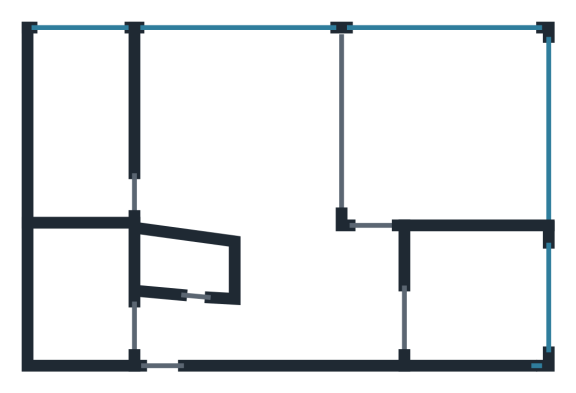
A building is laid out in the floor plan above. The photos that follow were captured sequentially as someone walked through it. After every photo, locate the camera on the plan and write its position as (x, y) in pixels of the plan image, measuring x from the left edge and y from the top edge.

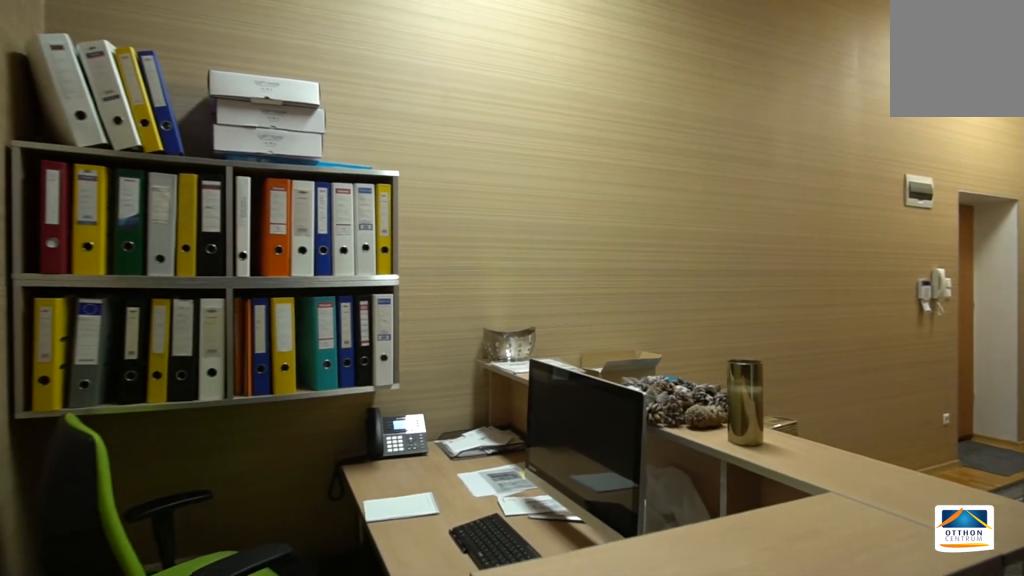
(325, 335)
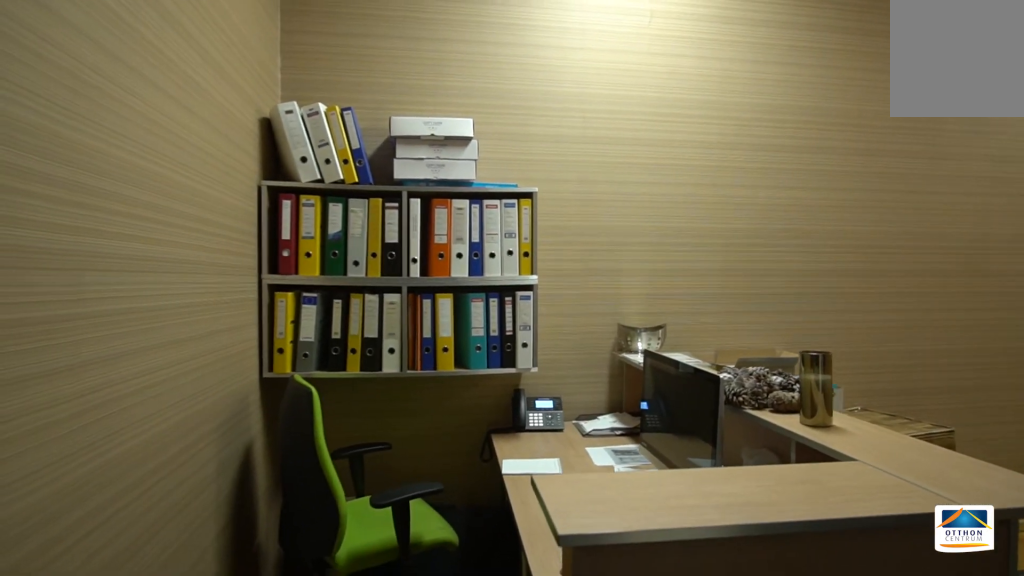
(325, 332)
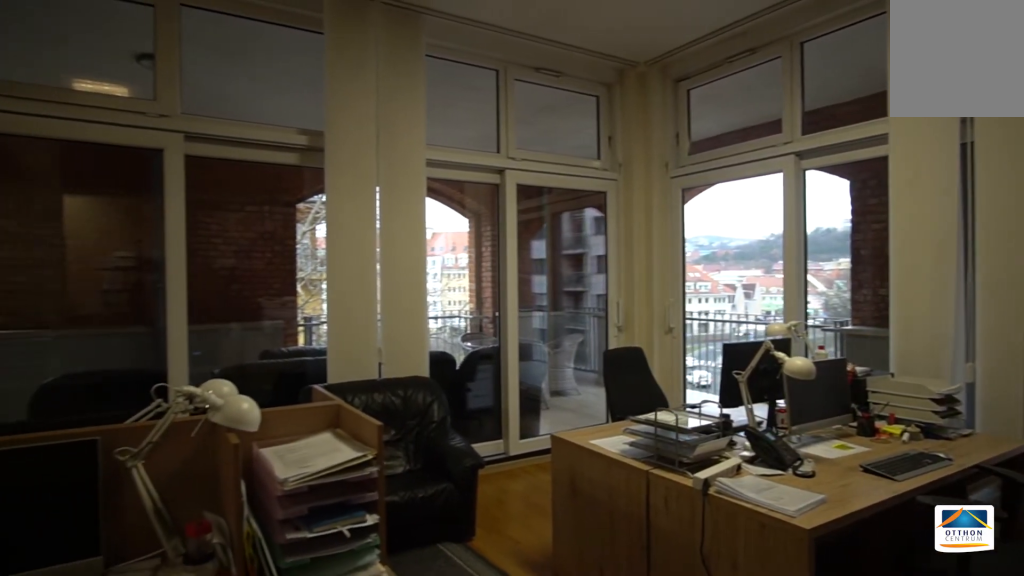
(460, 129)
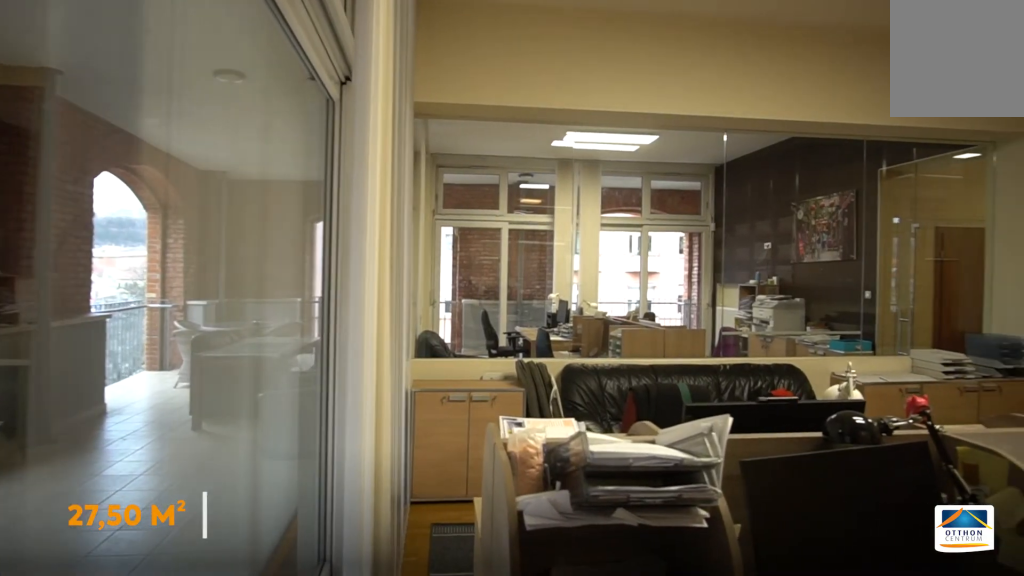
(234, 137)
